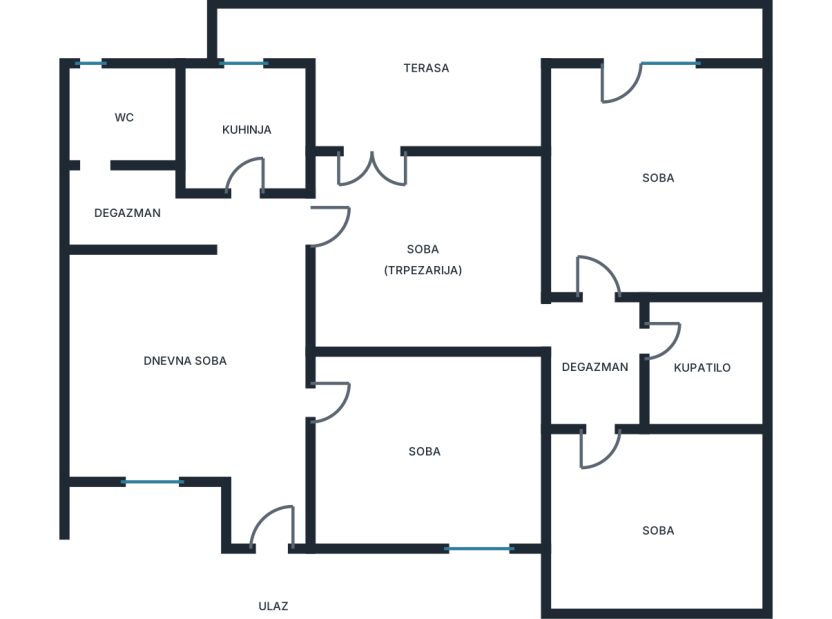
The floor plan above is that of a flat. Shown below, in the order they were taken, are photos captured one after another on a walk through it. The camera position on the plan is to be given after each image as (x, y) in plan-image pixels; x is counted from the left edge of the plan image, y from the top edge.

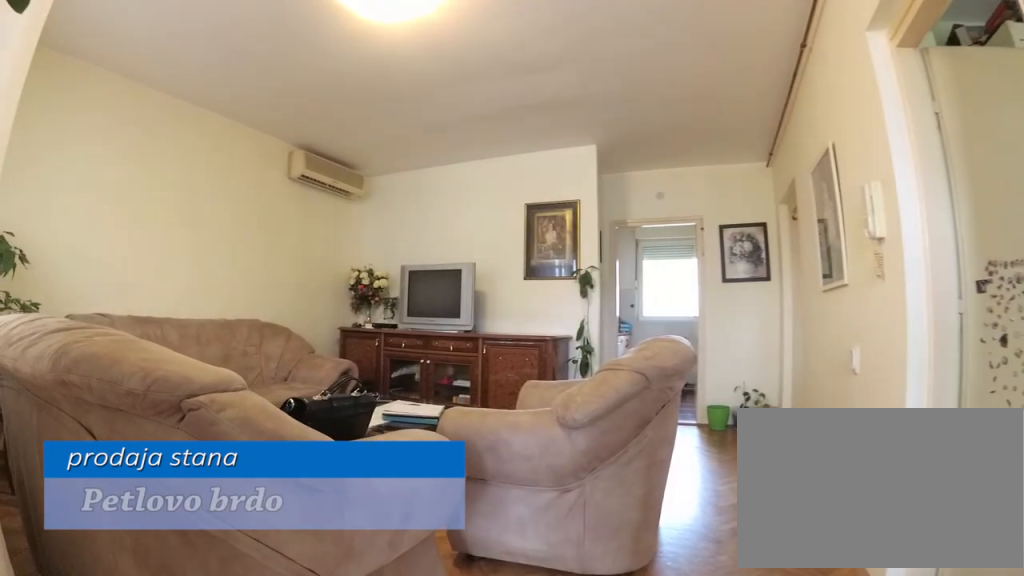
(265, 492)
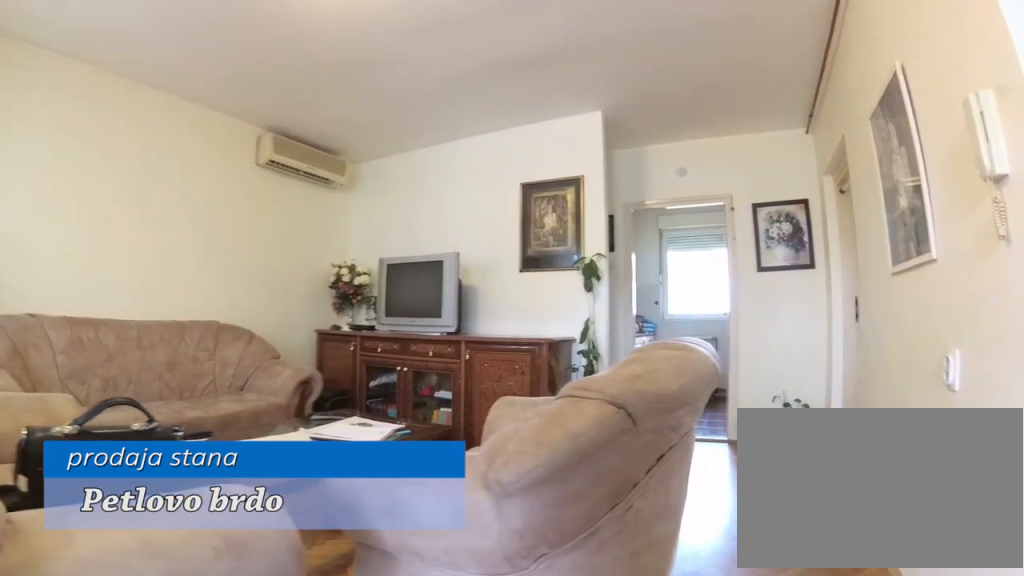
(262, 466)
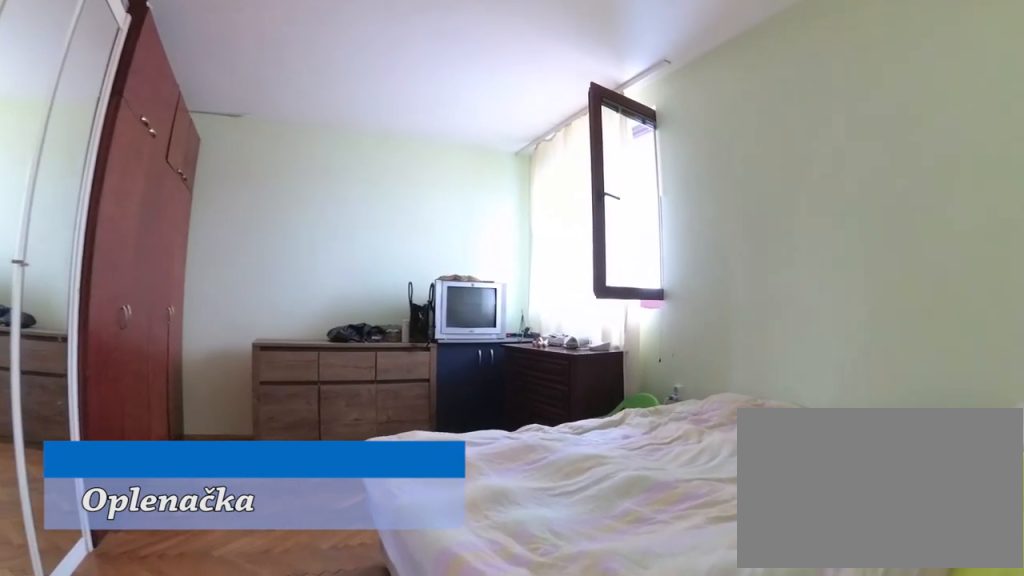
(329, 399)
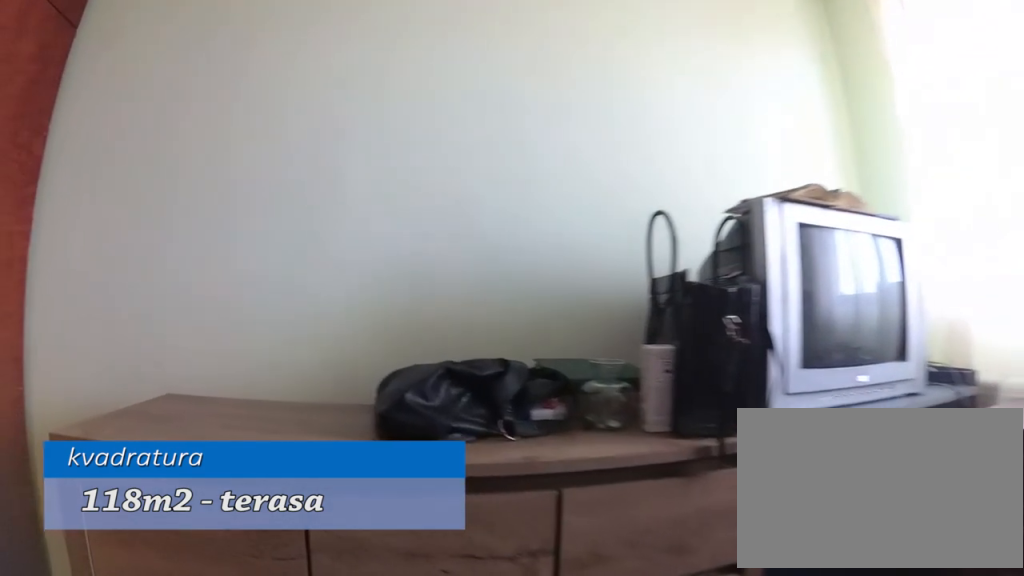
(451, 454)
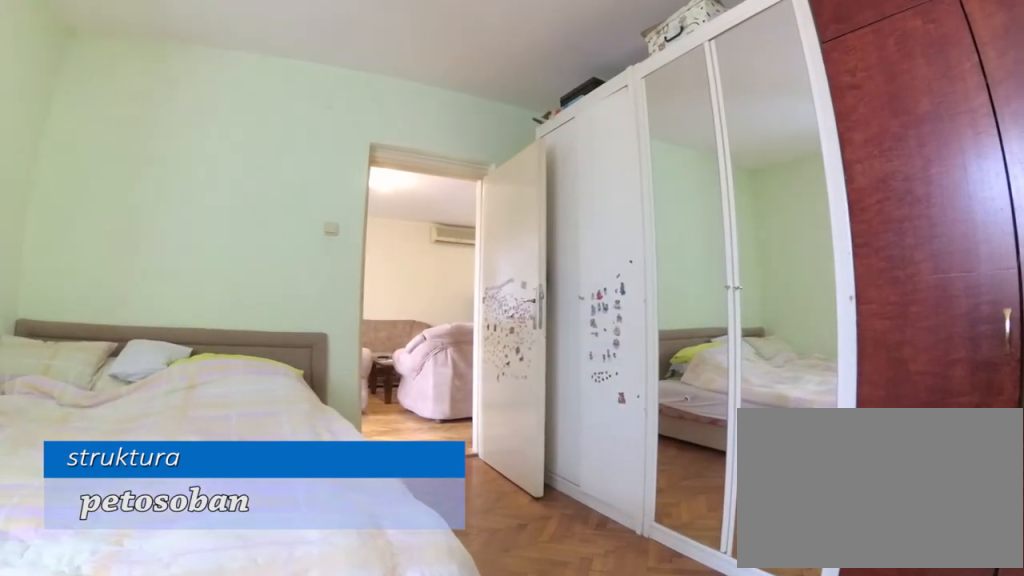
(515, 438)
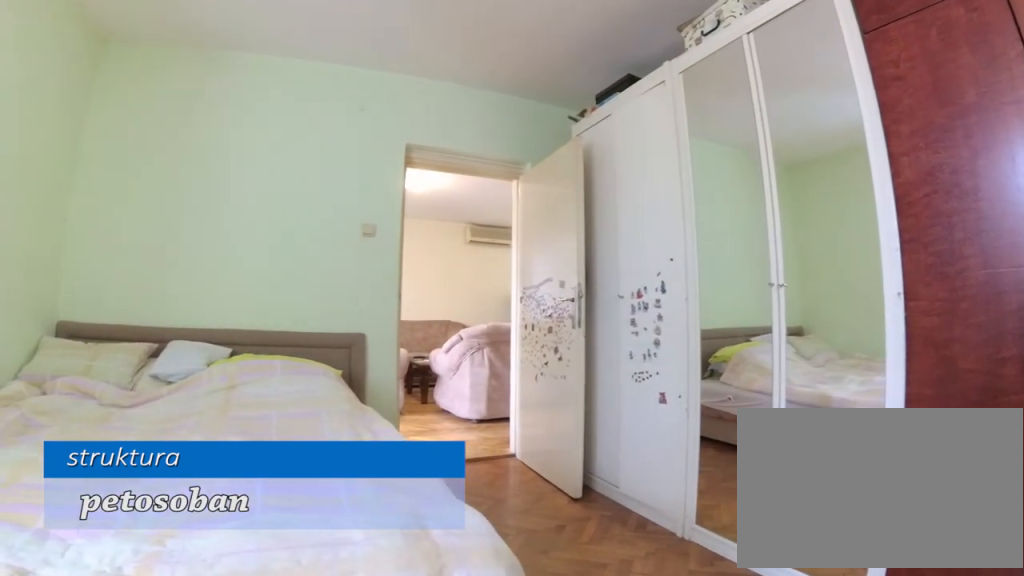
(514, 436)
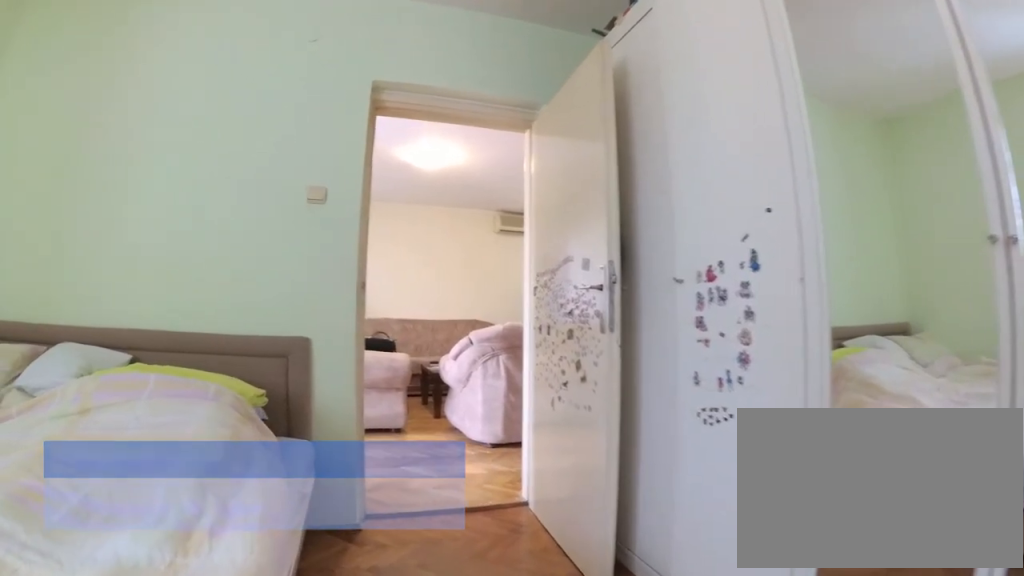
(457, 426)
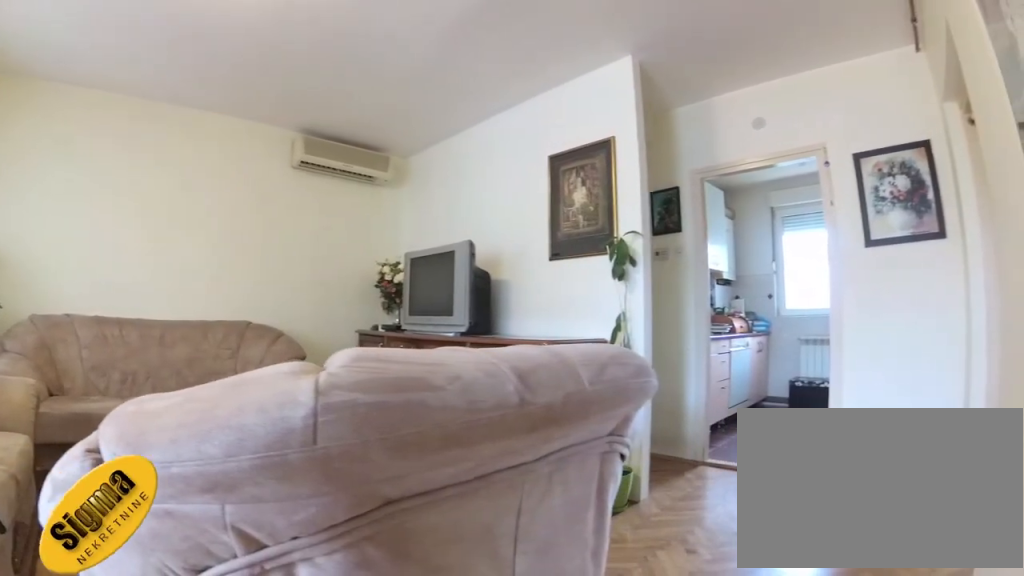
(289, 434)
